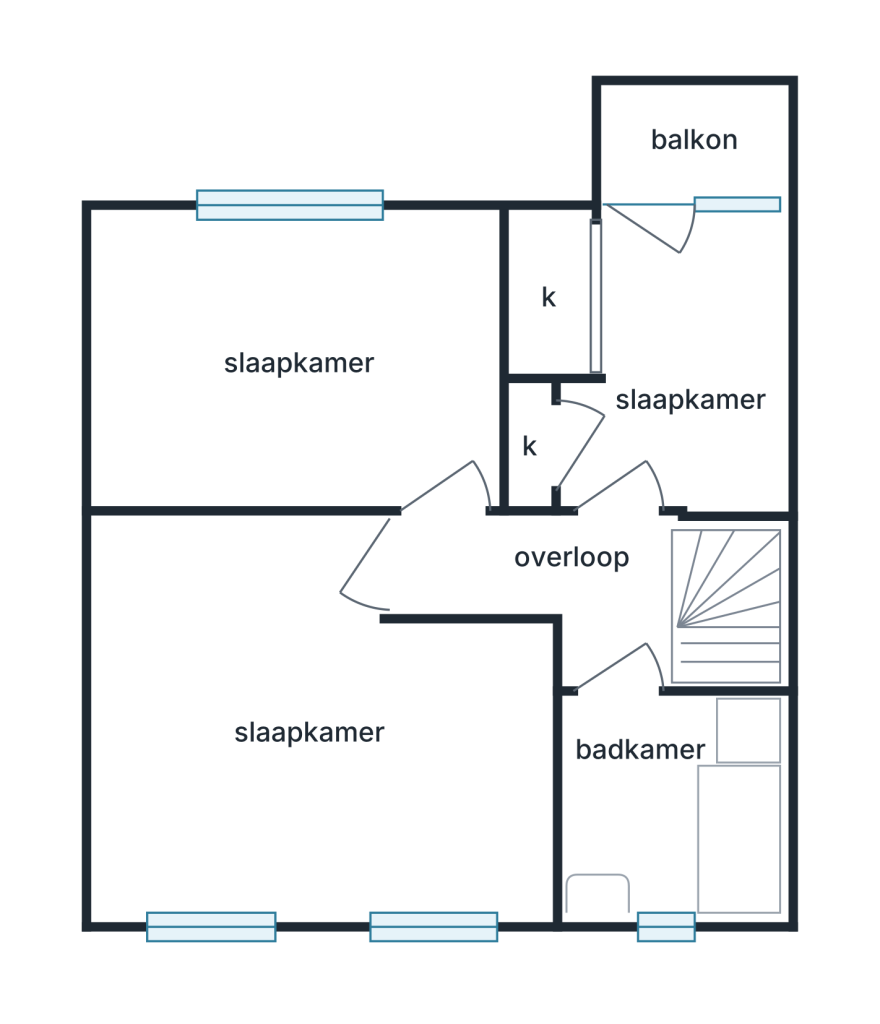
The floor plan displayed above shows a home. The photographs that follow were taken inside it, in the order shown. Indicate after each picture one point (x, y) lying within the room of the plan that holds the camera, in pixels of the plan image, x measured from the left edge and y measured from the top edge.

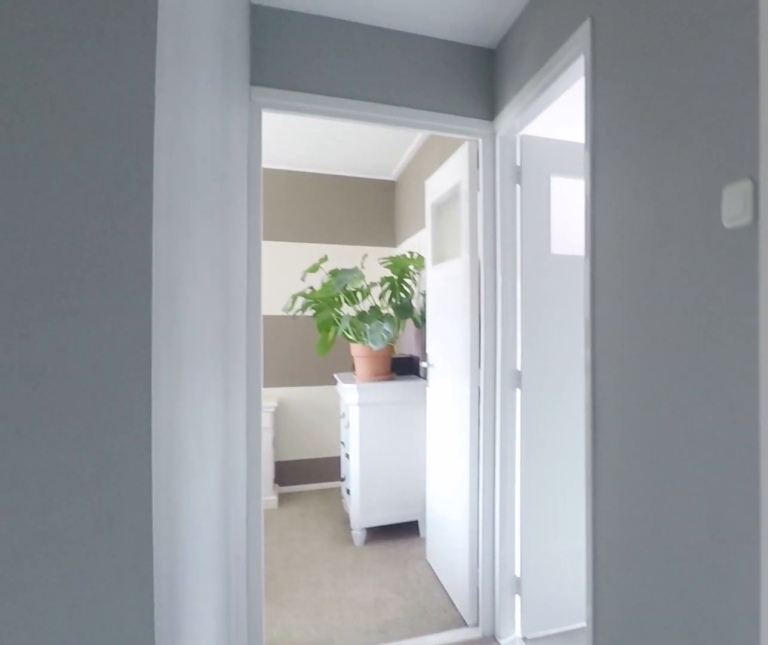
(583, 588)
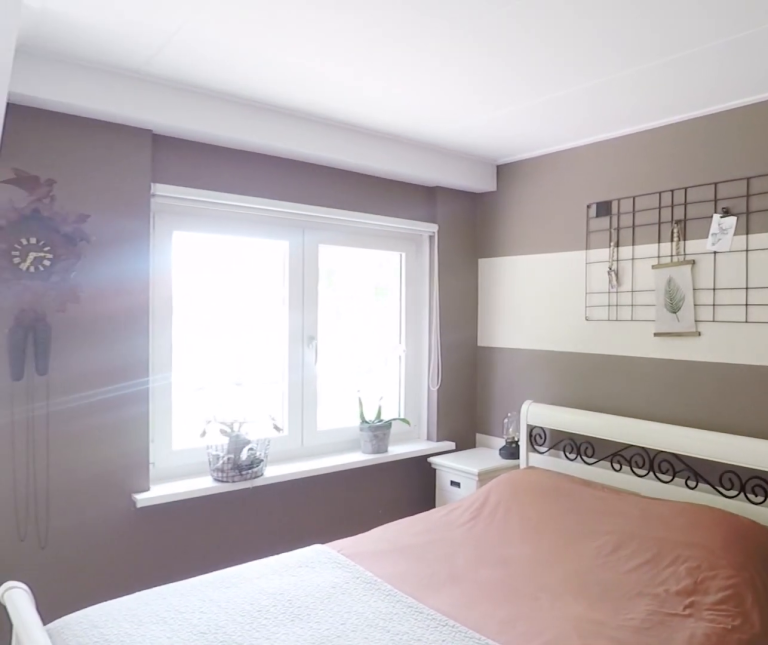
(450, 776)
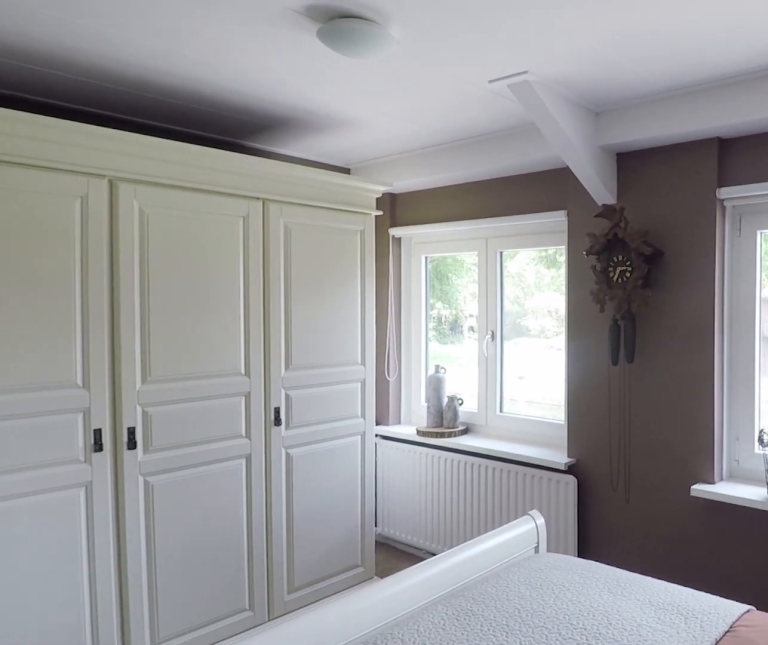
(450, 776)
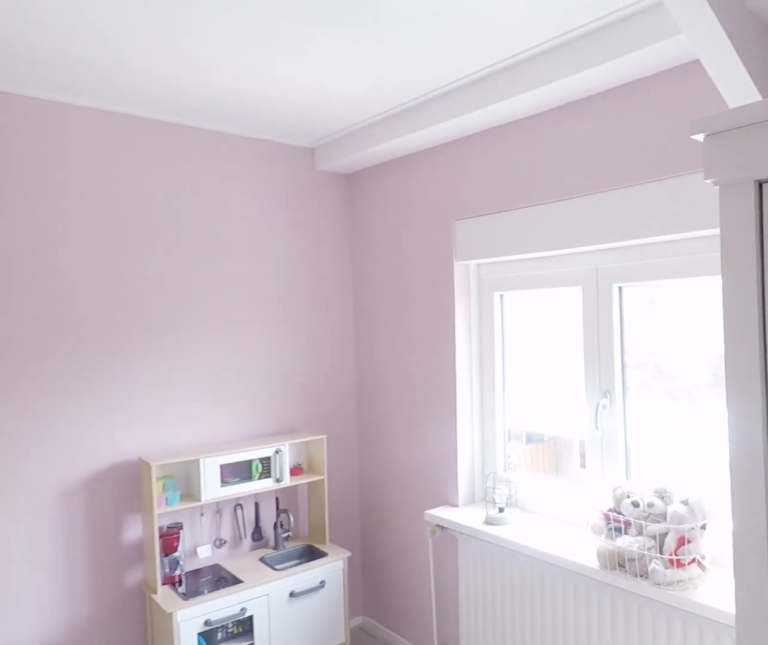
(487, 371)
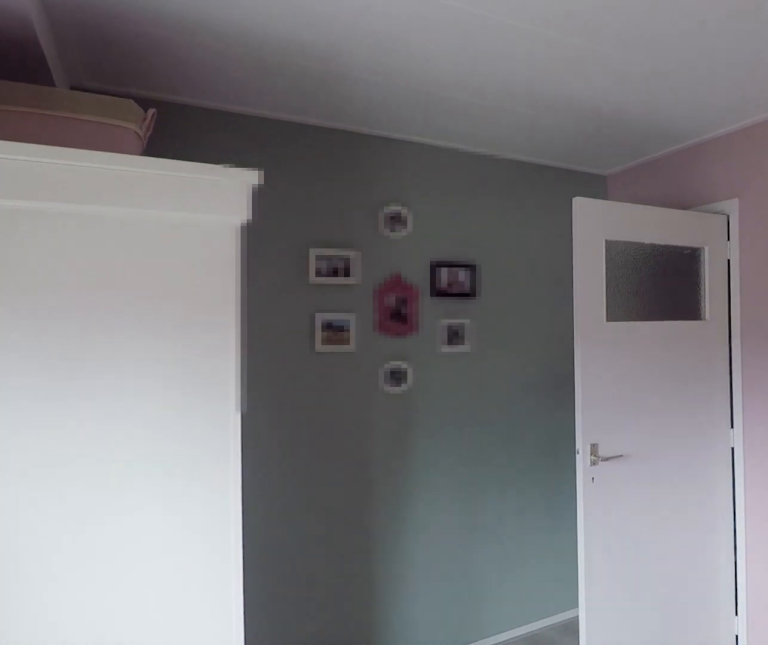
(487, 371)
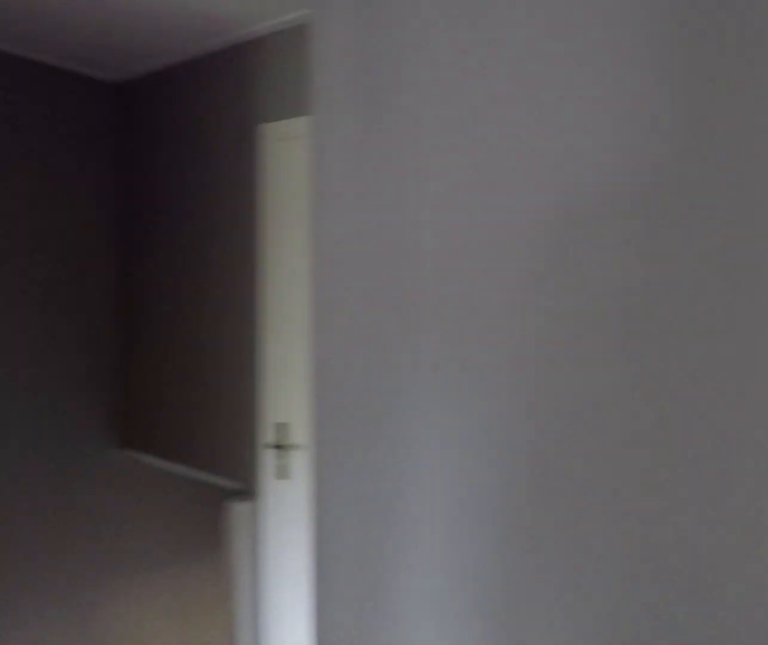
(583, 587)
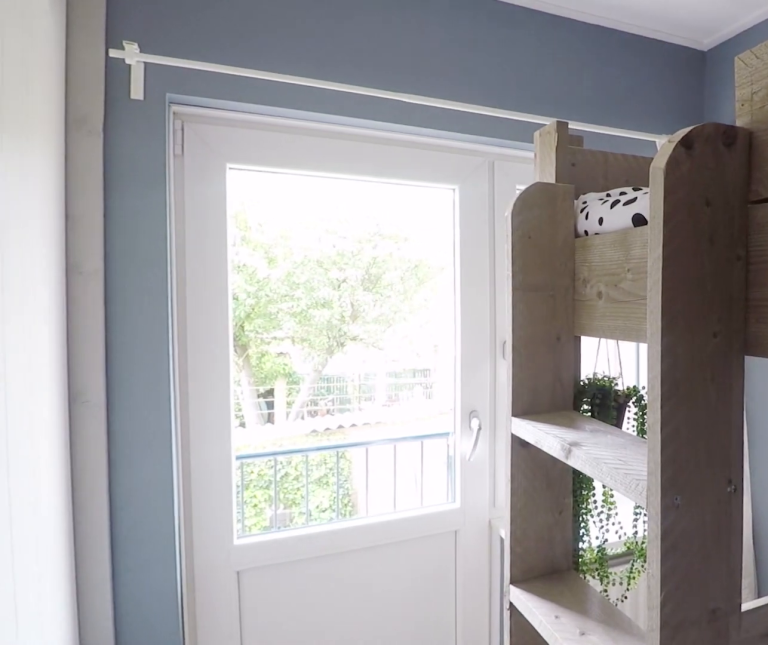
(682, 371)
